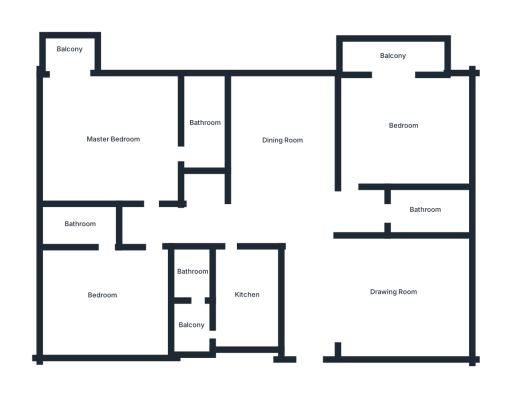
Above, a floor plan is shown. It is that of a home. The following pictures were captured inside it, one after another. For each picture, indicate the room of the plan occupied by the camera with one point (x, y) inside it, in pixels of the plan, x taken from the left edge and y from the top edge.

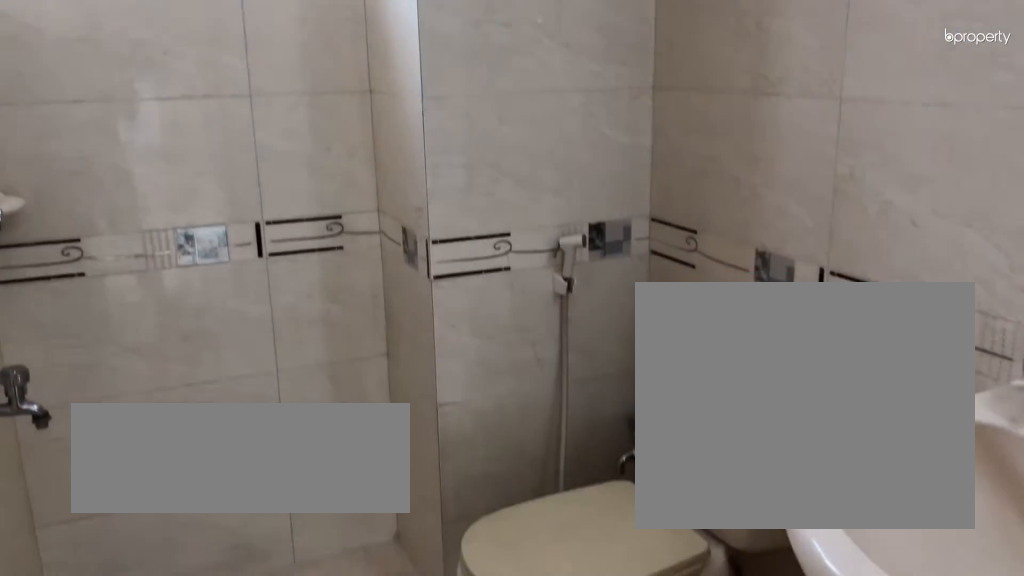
(425, 209)
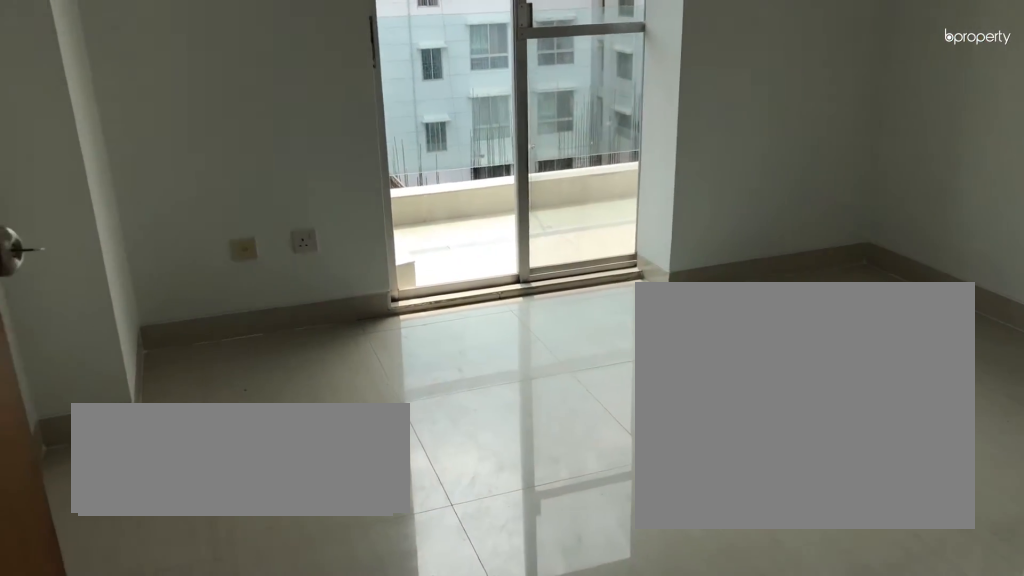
(404, 125)
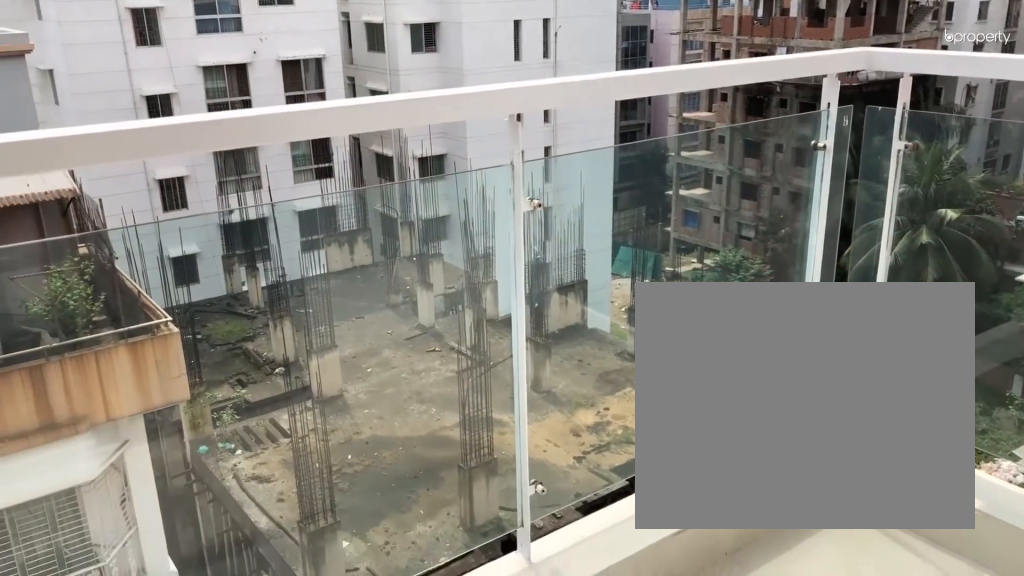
(393, 55)
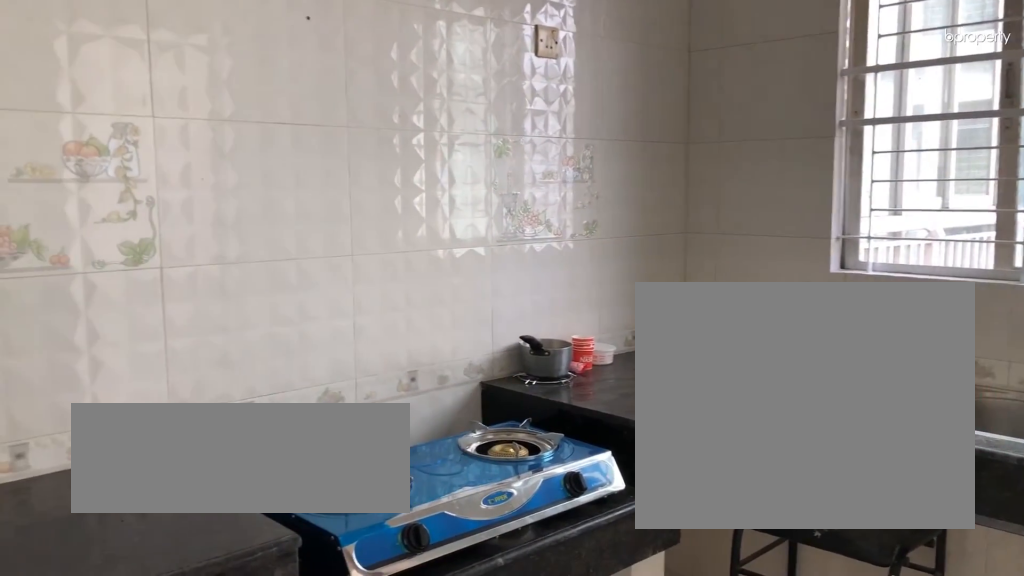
(247, 294)
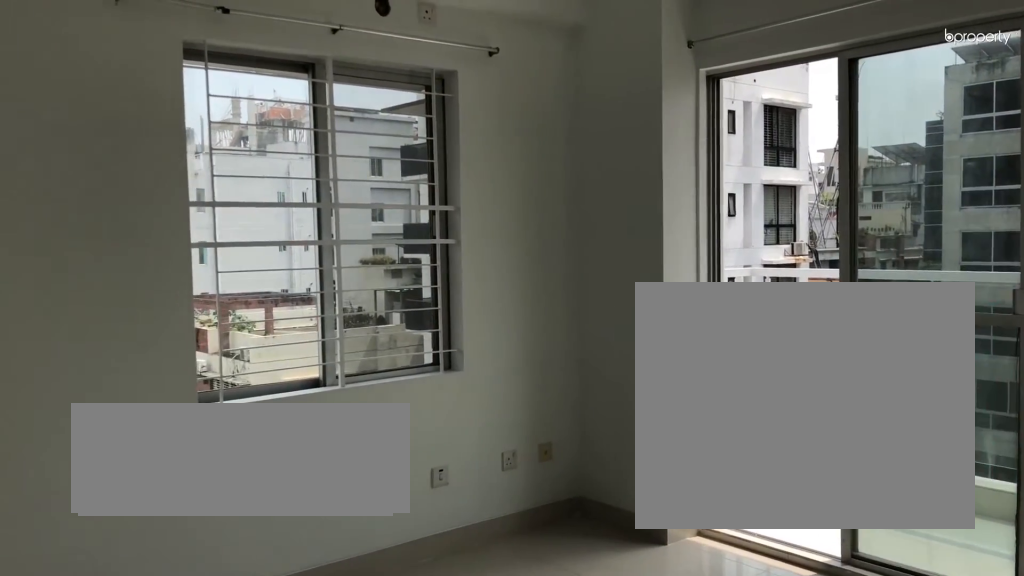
(113, 138)
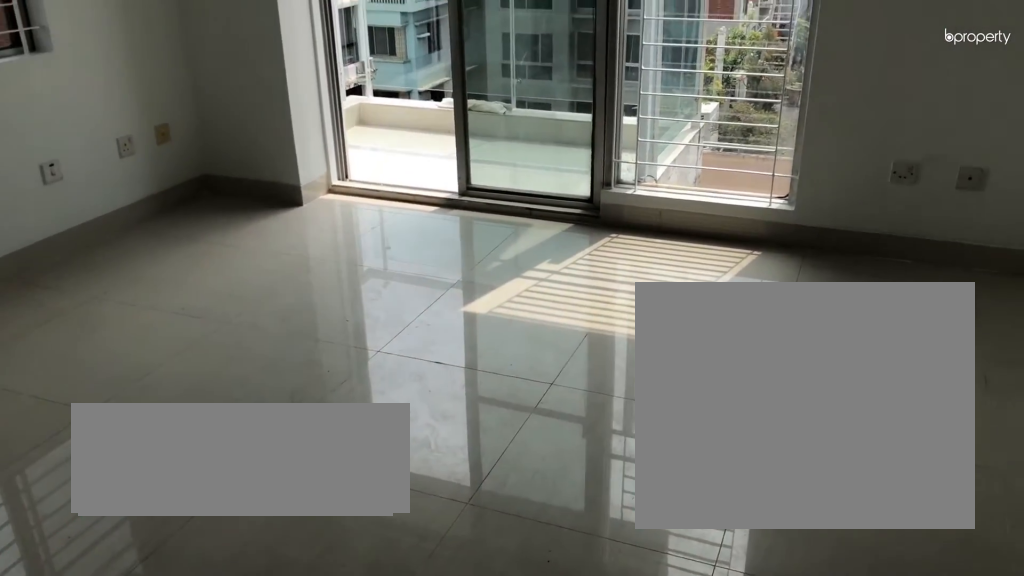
(113, 138)
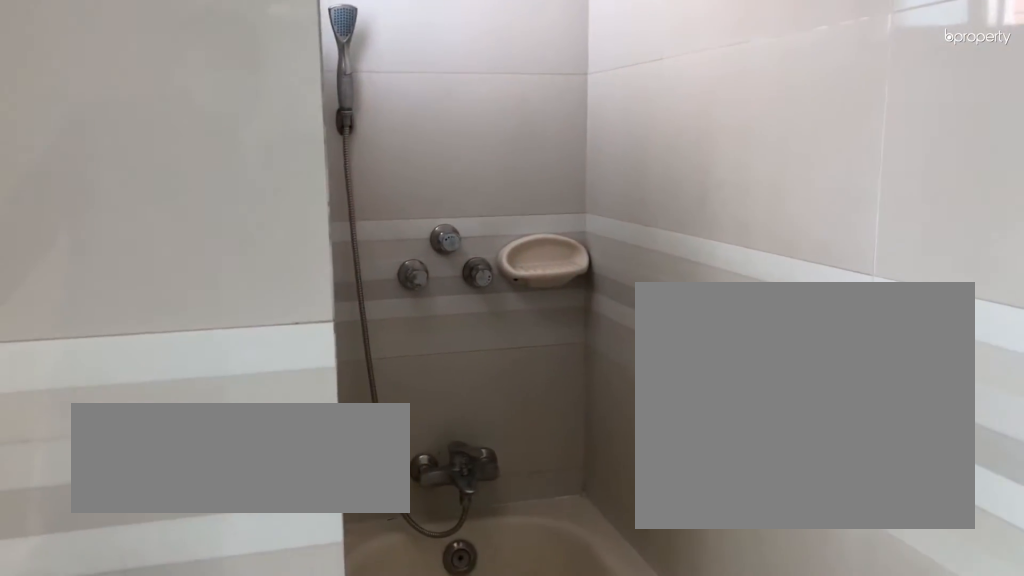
(204, 122)
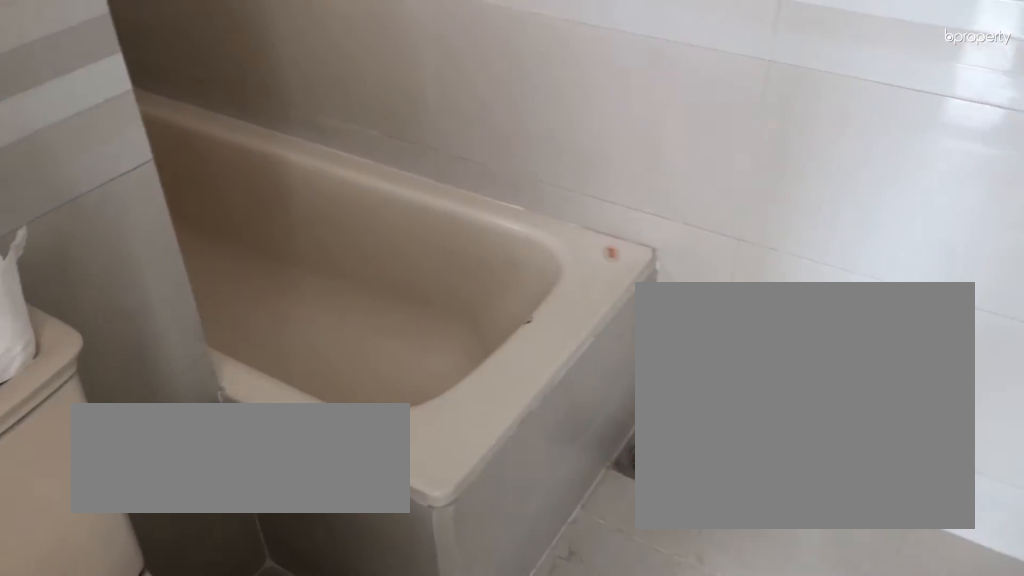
(204, 122)
